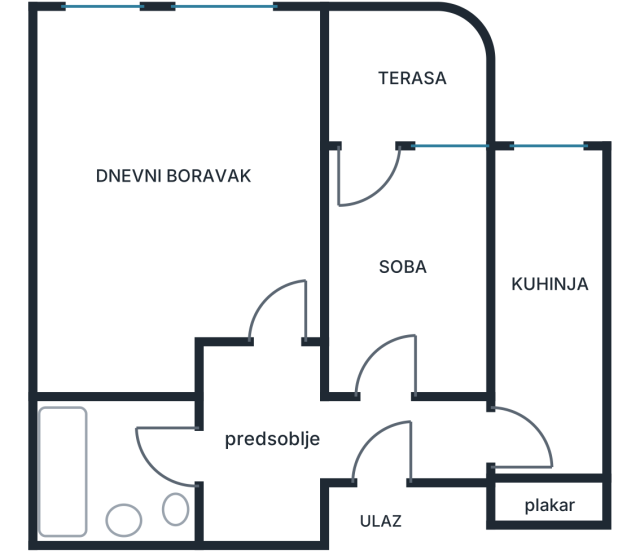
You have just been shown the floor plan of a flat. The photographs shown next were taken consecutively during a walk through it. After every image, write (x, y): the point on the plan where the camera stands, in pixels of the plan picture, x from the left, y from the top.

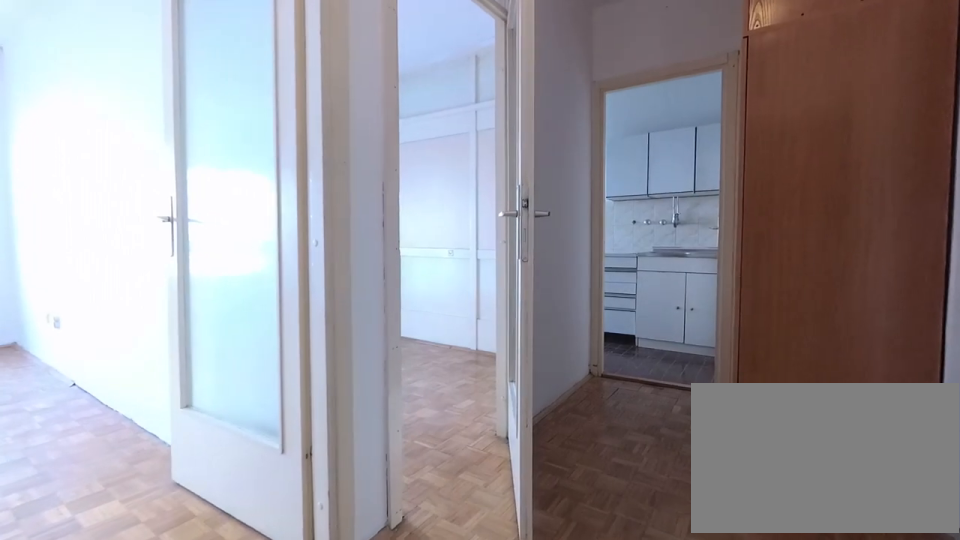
(248, 447)
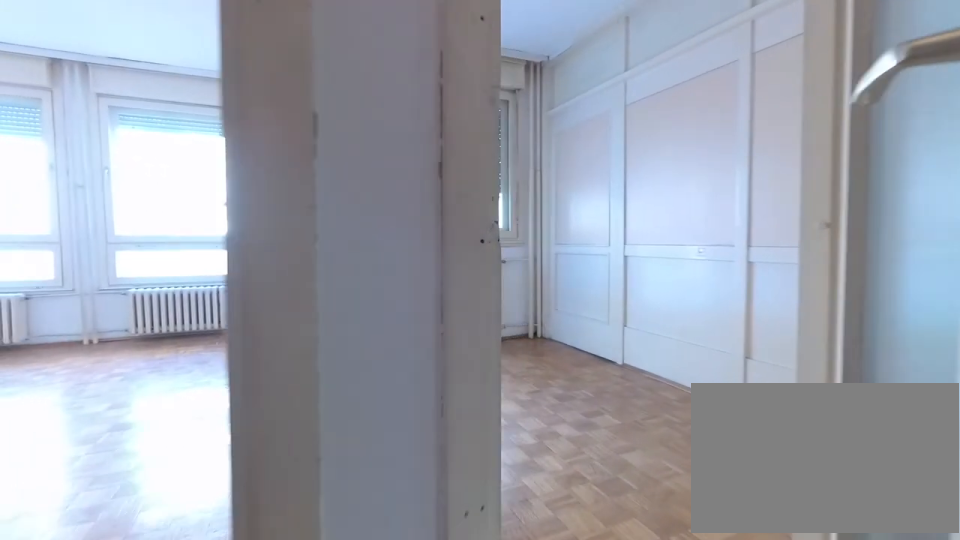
(347, 431)
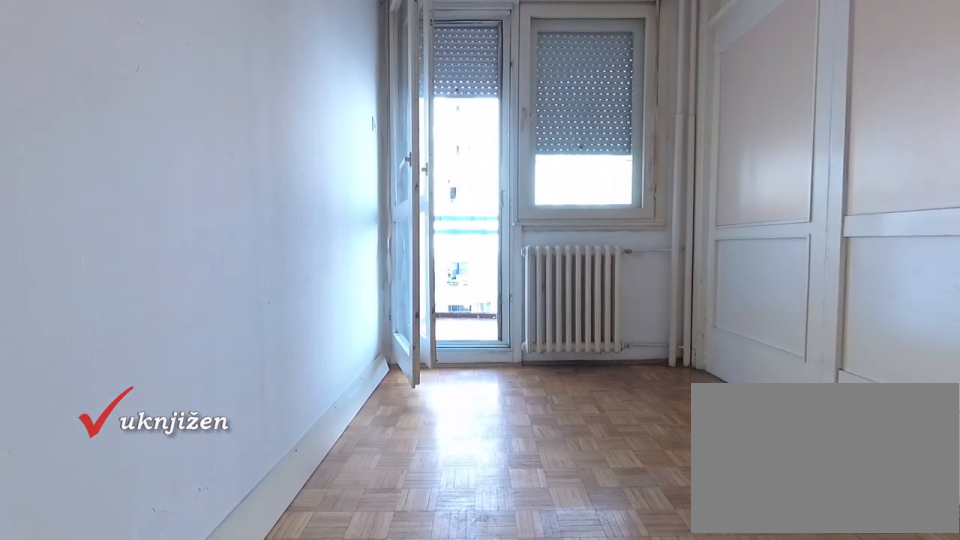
(380, 376)
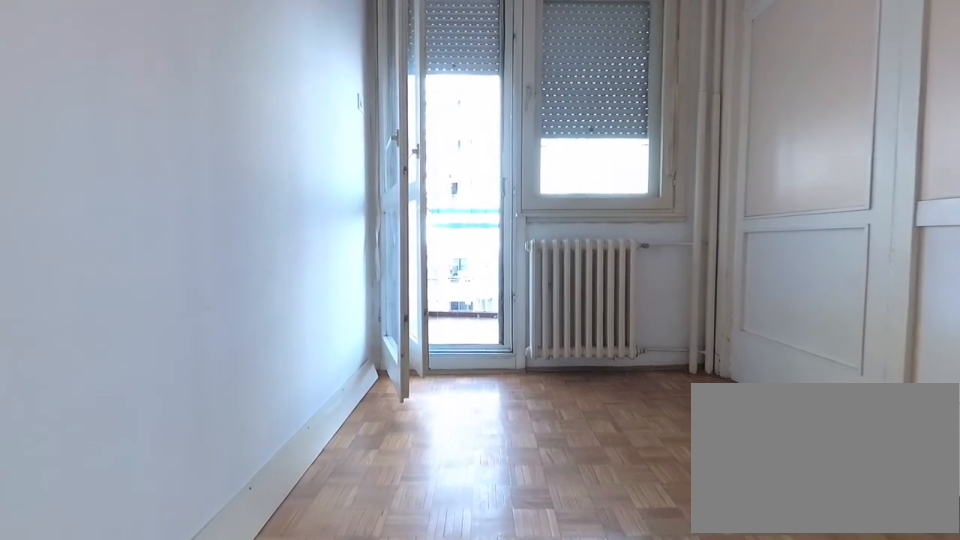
(380, 357)
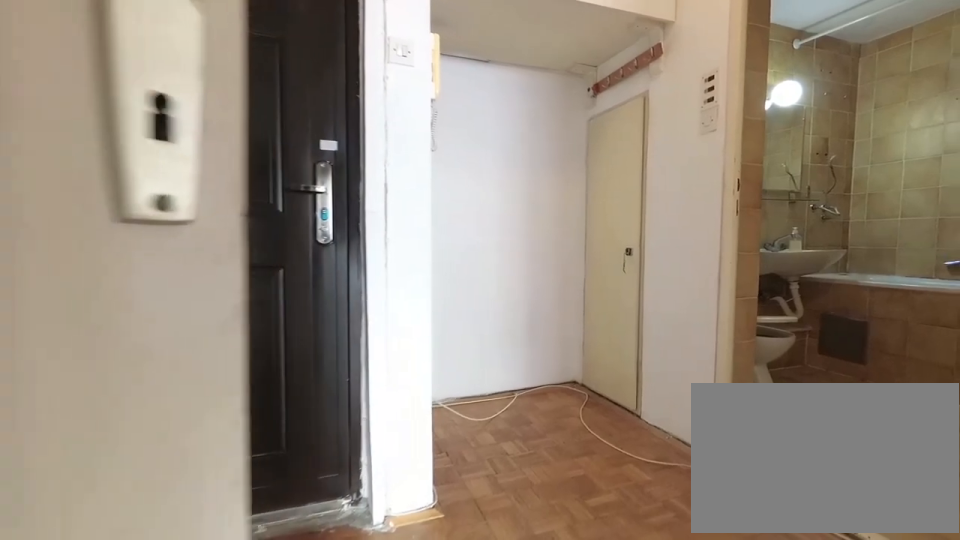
(388, 384)
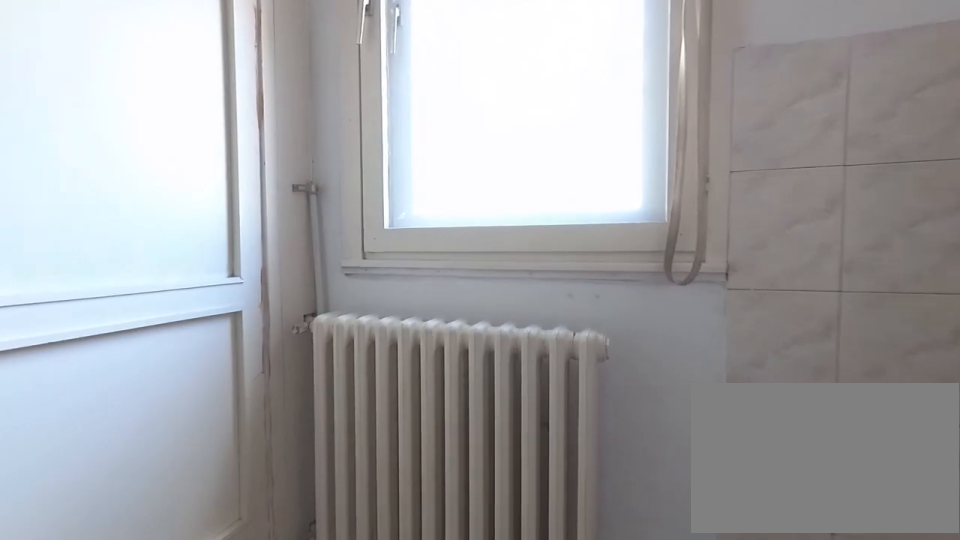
(546, 250)
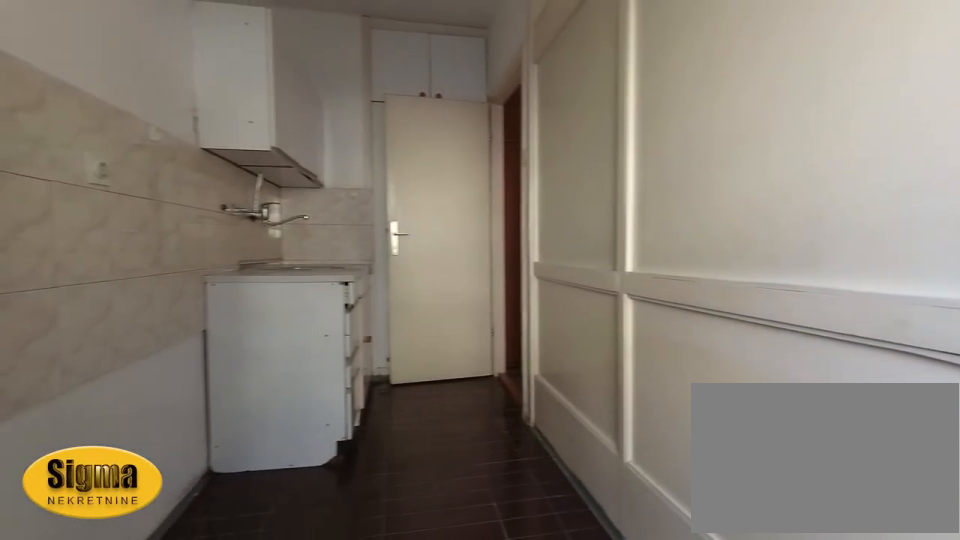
(560, 169)
